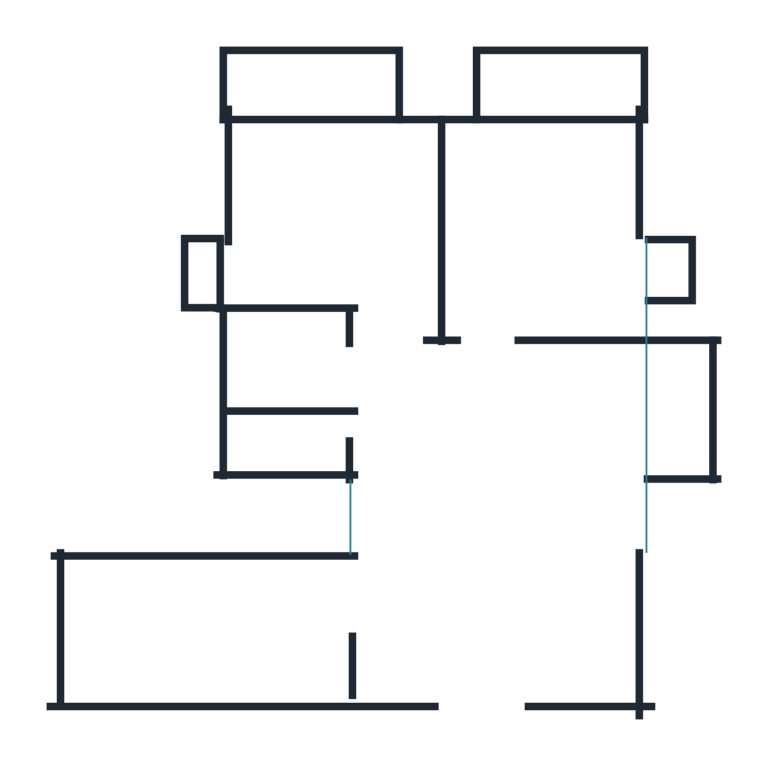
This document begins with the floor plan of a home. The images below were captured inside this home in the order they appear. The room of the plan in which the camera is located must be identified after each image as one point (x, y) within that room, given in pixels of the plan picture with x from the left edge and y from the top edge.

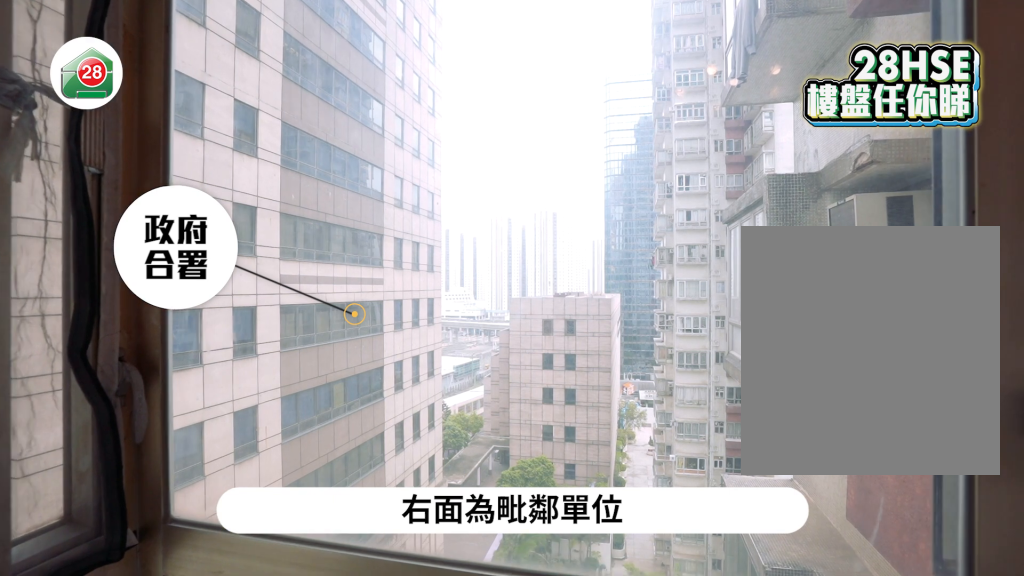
(499, 537)
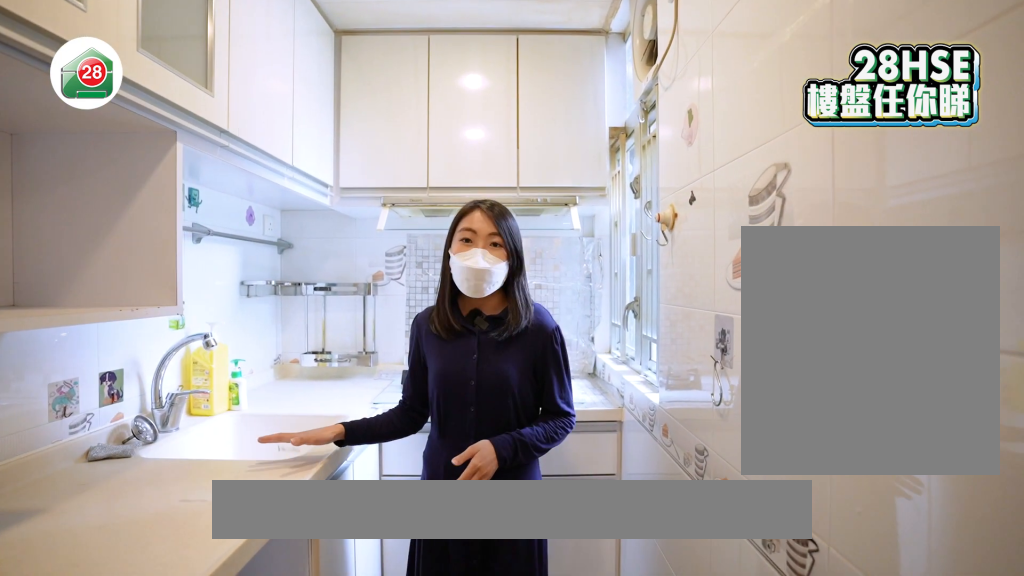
(243, 617)
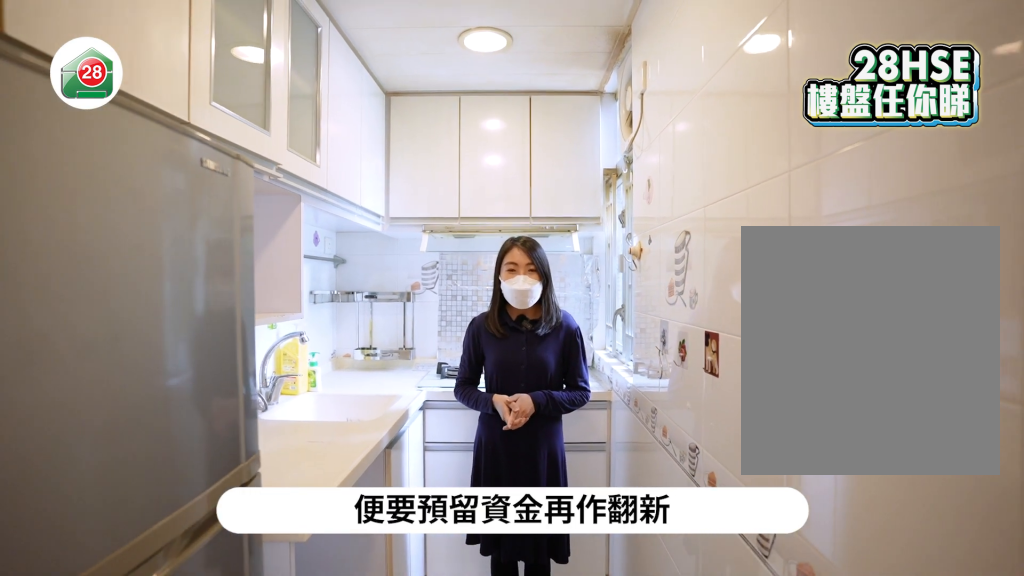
(243, 617)
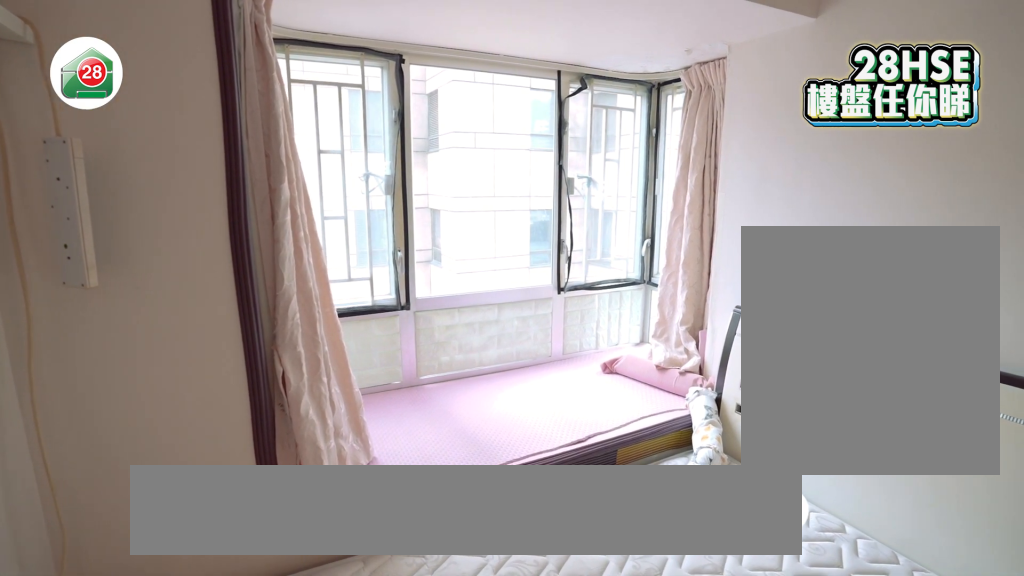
(544, 230)
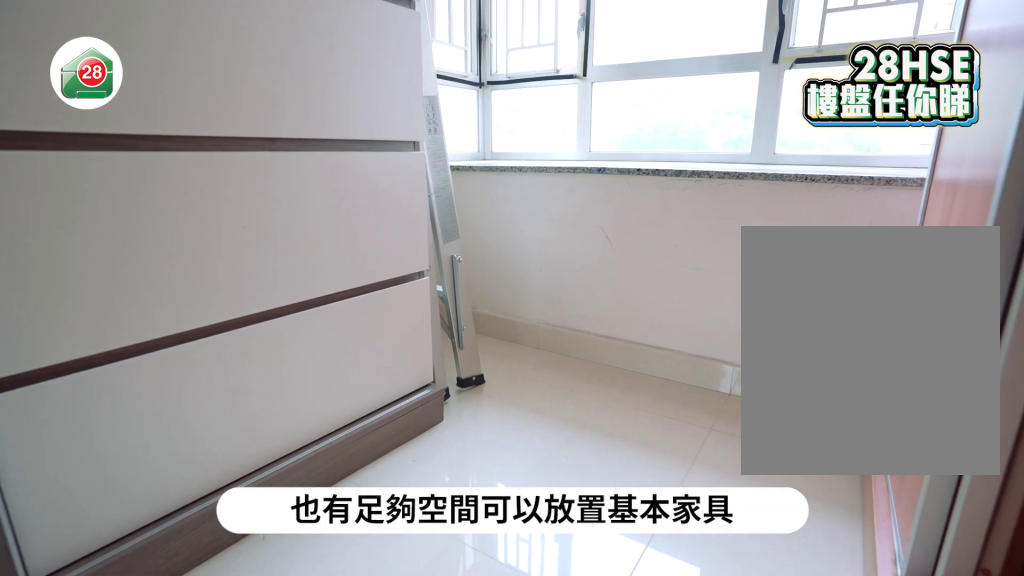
(336, 230)
